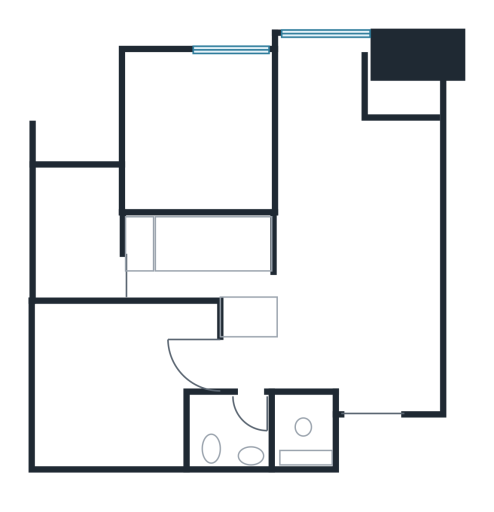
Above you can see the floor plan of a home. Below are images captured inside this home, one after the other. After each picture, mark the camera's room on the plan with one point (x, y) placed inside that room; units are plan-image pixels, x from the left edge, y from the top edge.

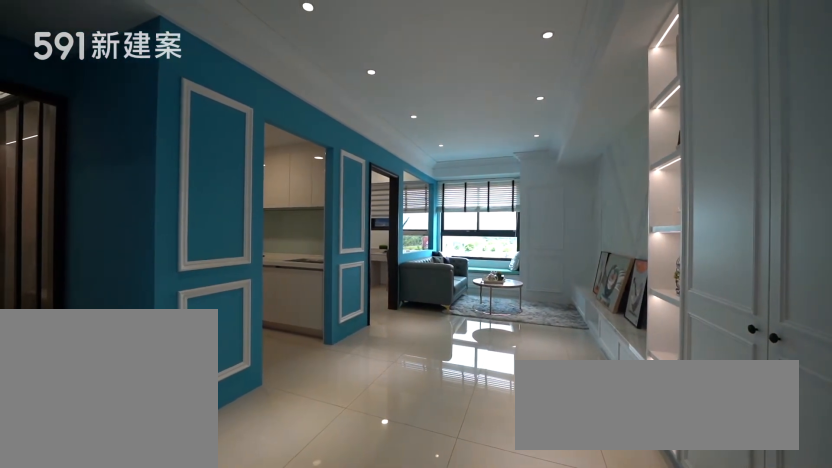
(358, 297)
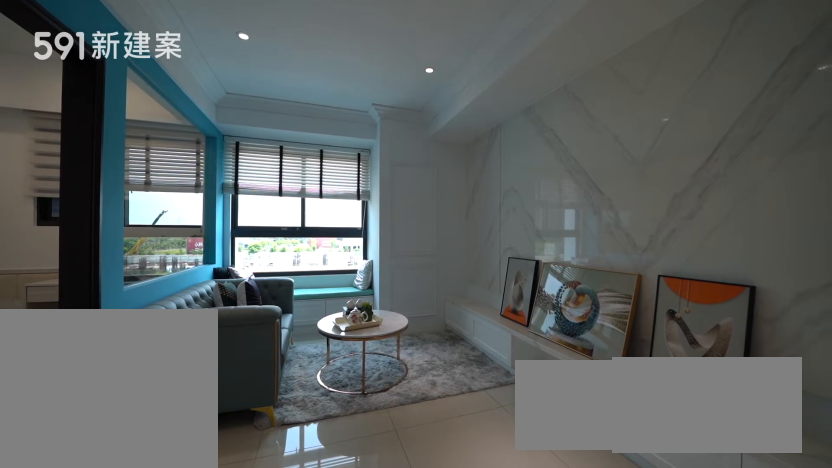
(352, 158)
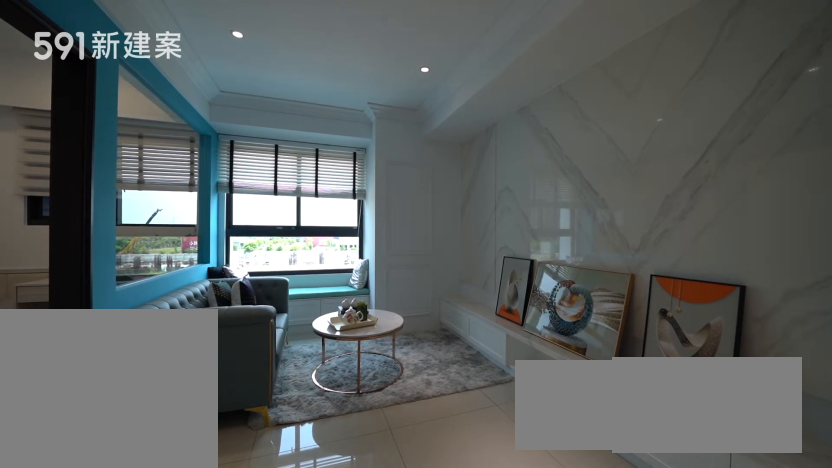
(352, 158)
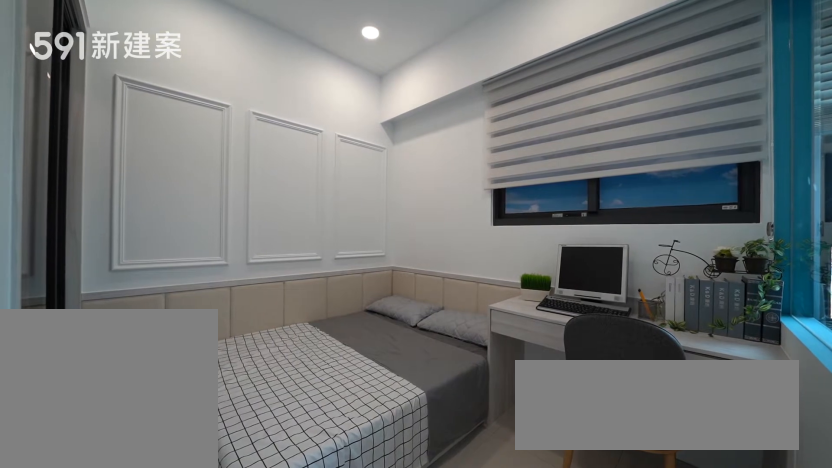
(197, 129)
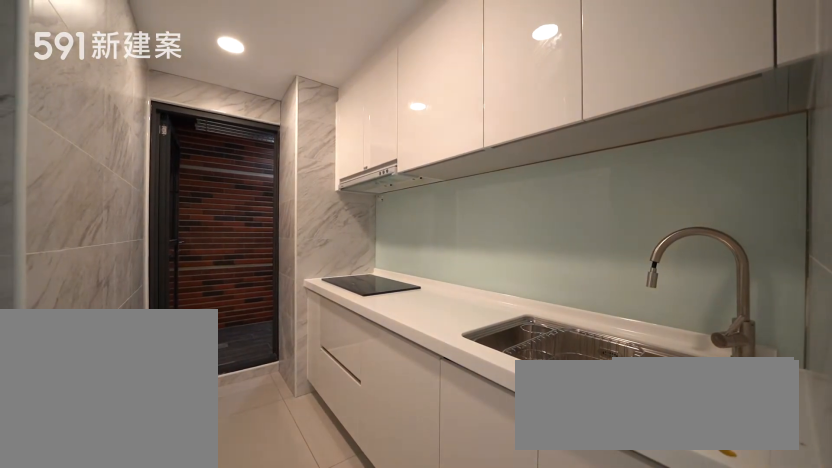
(202, 261)
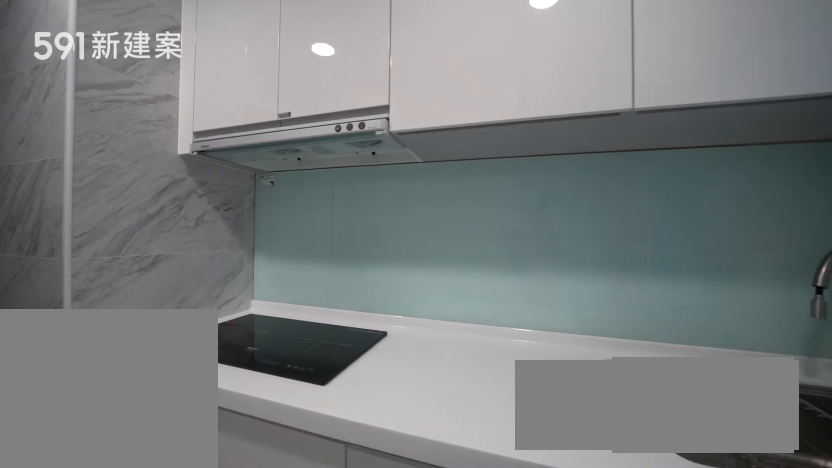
(202, 261)
